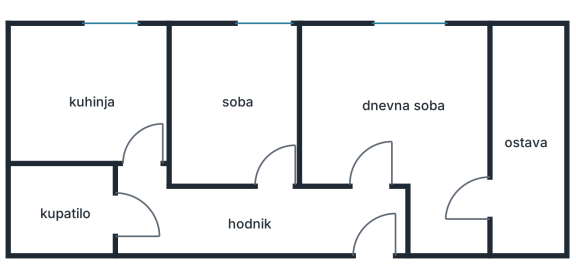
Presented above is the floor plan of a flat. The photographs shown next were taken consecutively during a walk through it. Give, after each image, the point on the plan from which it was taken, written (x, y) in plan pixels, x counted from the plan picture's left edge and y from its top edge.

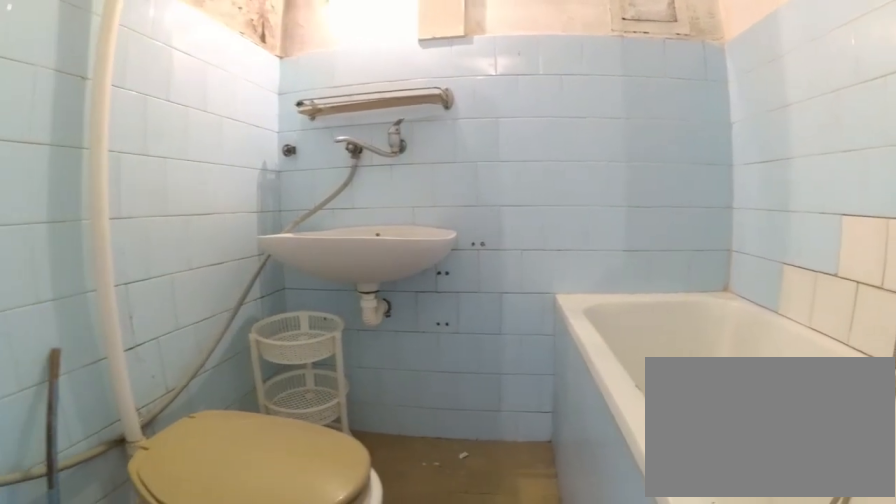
(115, 203)
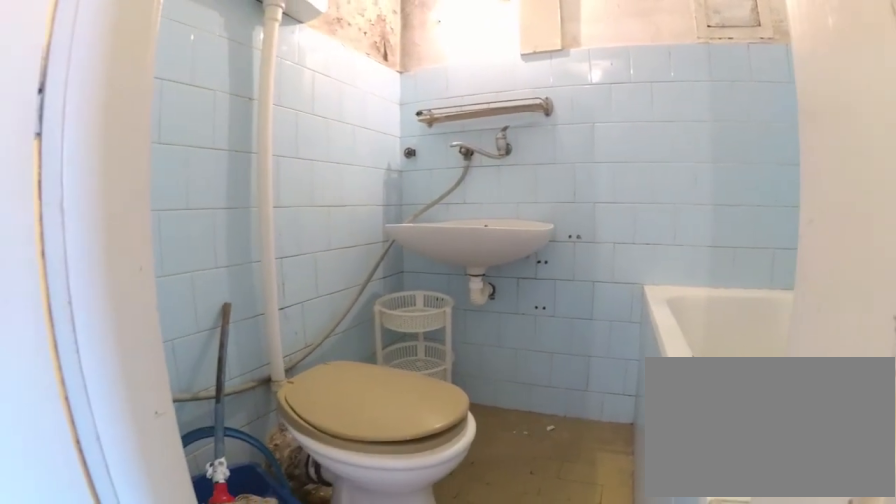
(124, 197)
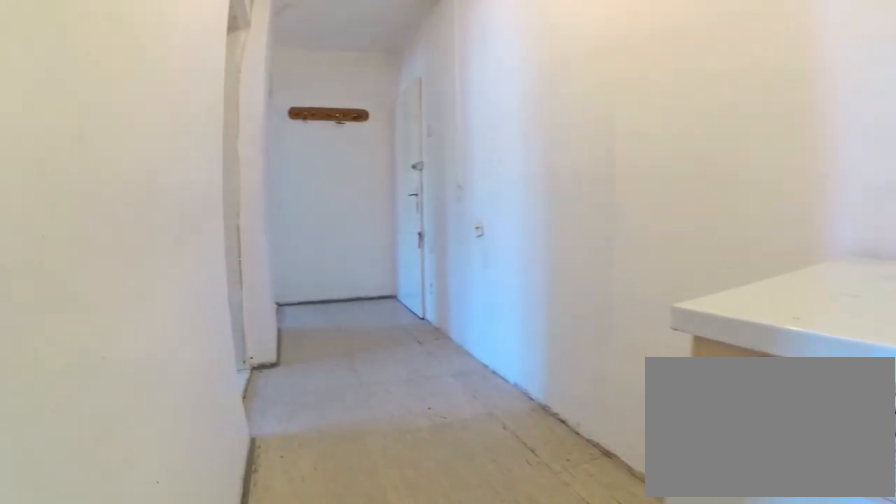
(134, 219)
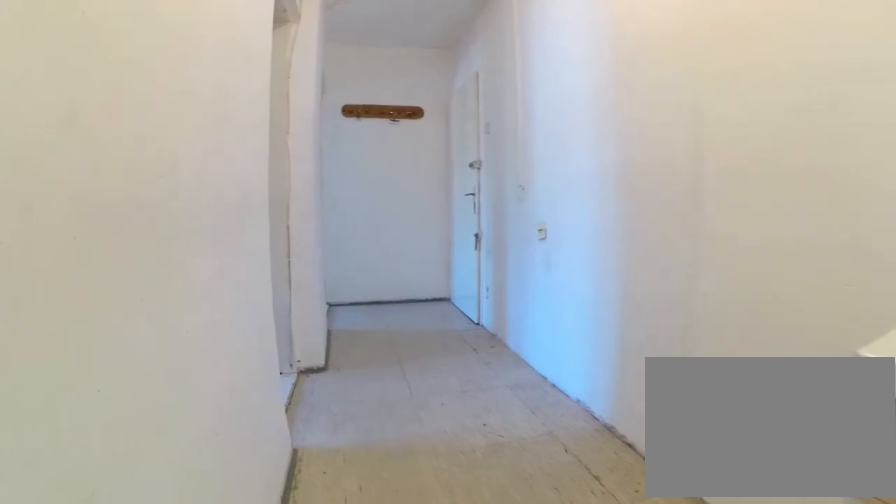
(140, 220)
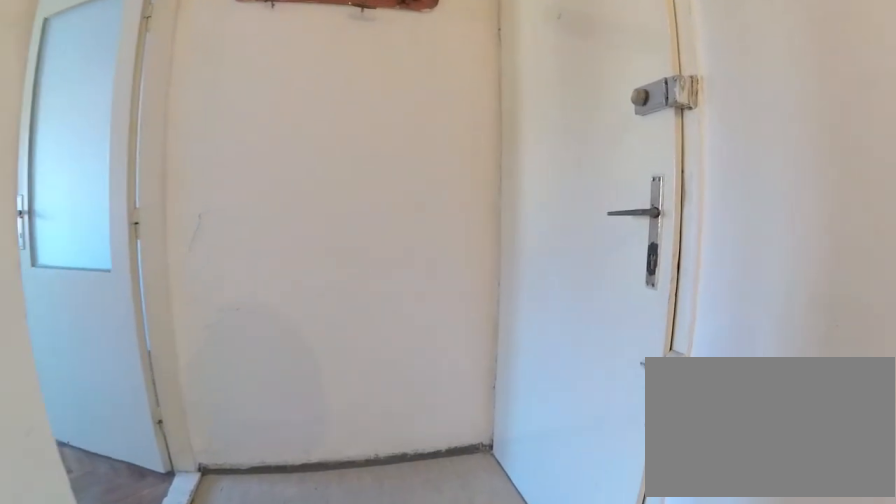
(331, 222)
